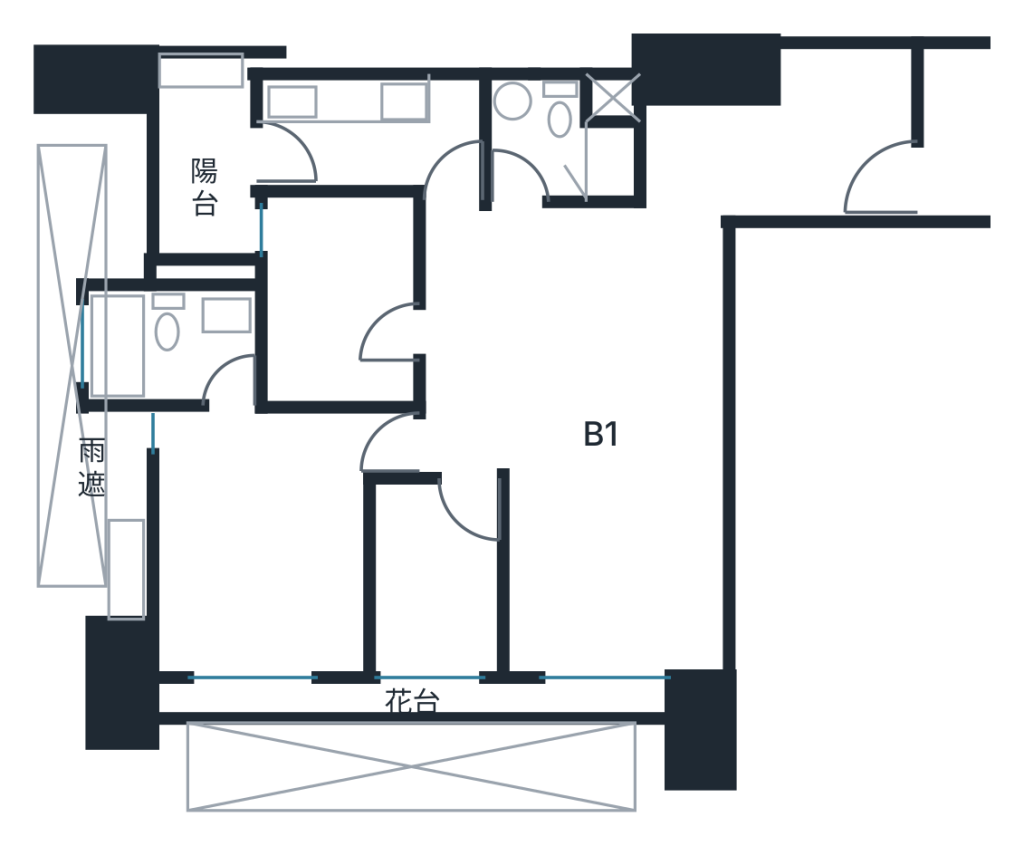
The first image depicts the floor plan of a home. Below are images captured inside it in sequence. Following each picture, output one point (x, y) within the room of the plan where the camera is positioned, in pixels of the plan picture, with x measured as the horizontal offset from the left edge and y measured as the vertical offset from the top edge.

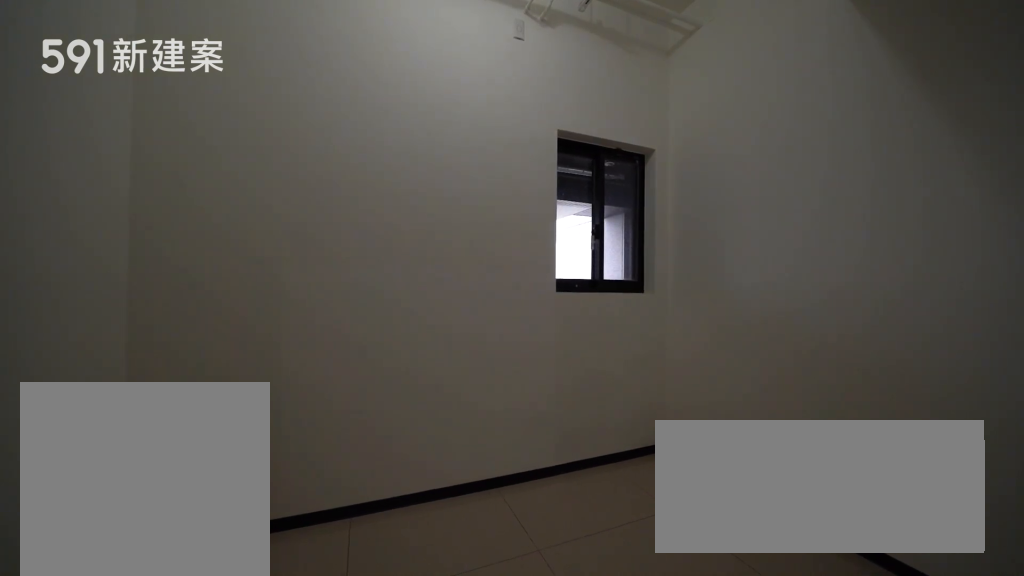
(338, 296)
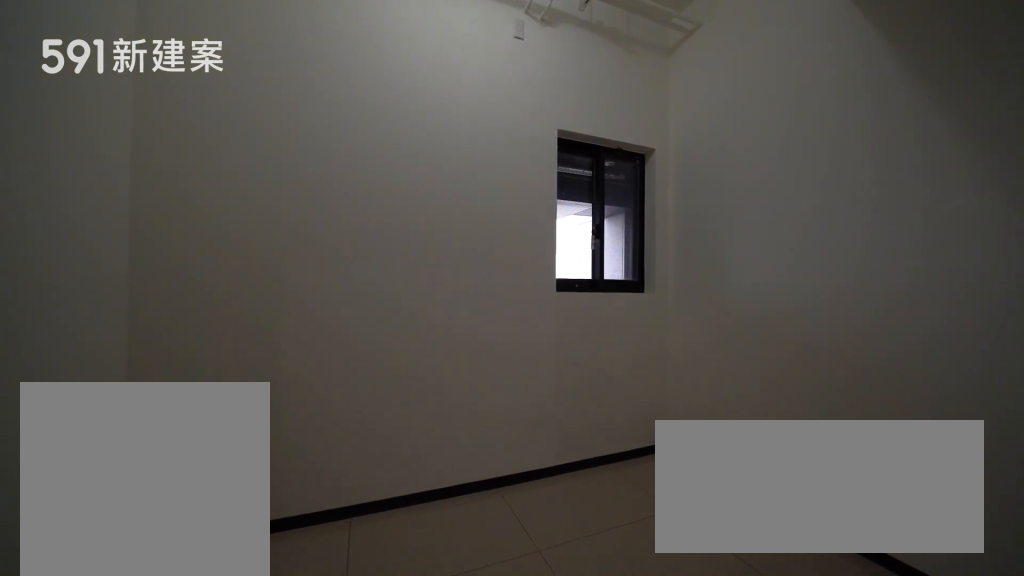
(338, 296)
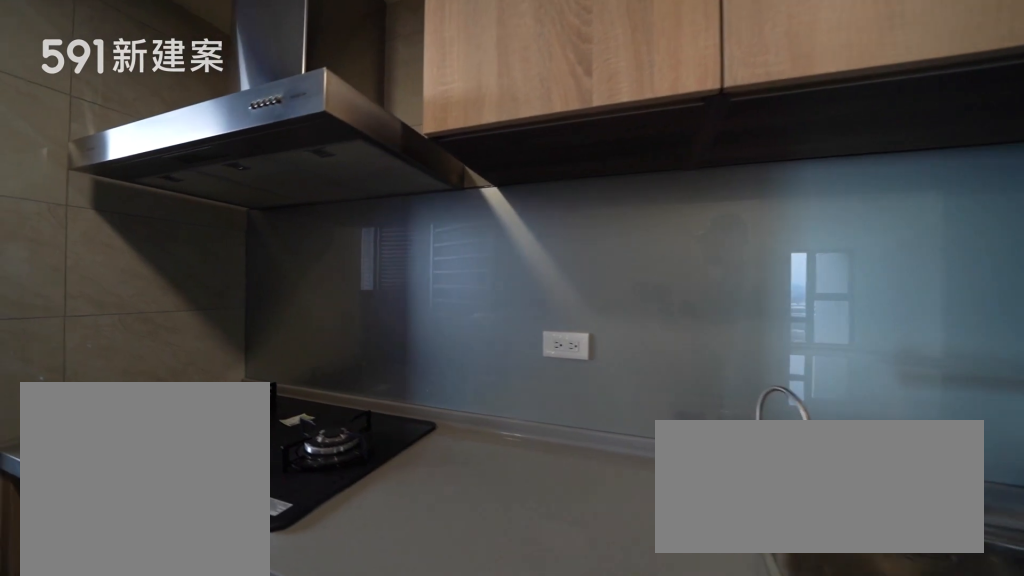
(372, 132)
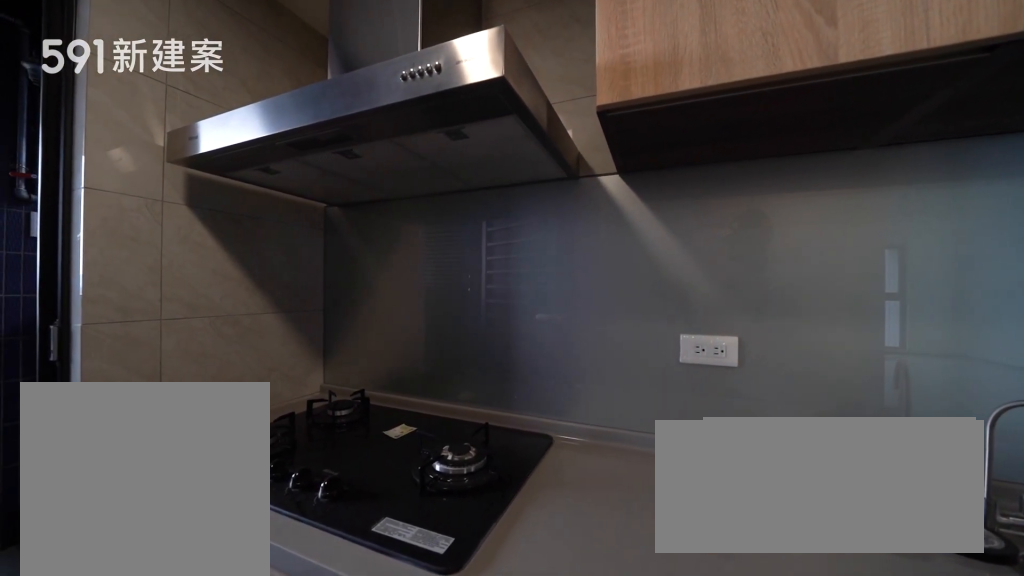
(372, 132)
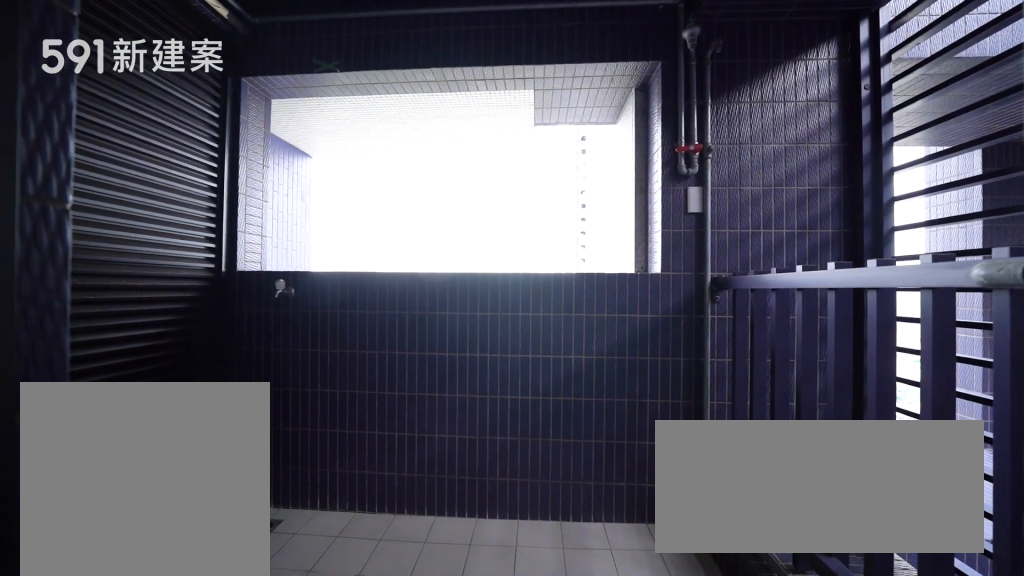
(200, 187)
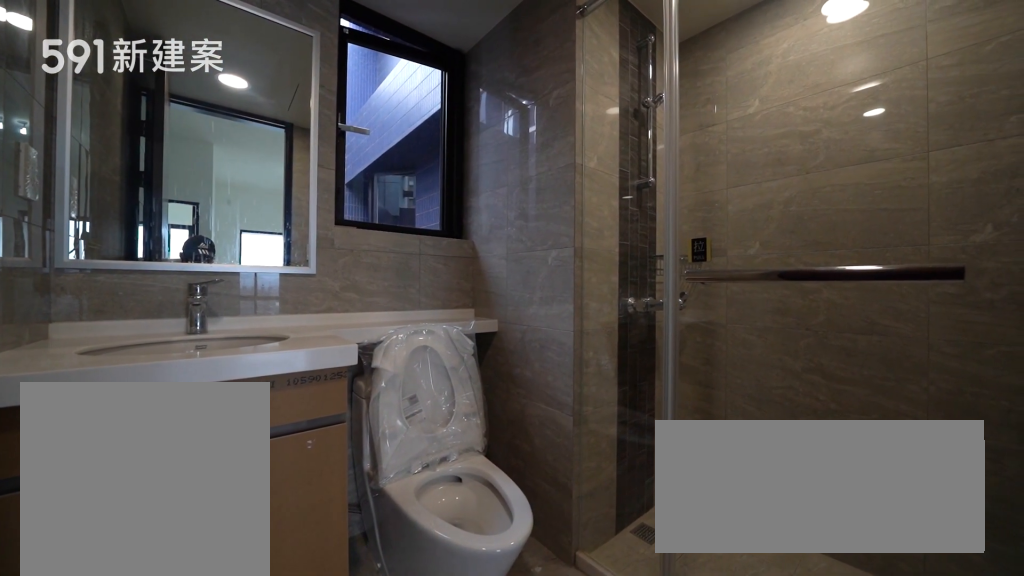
(558, 147)
